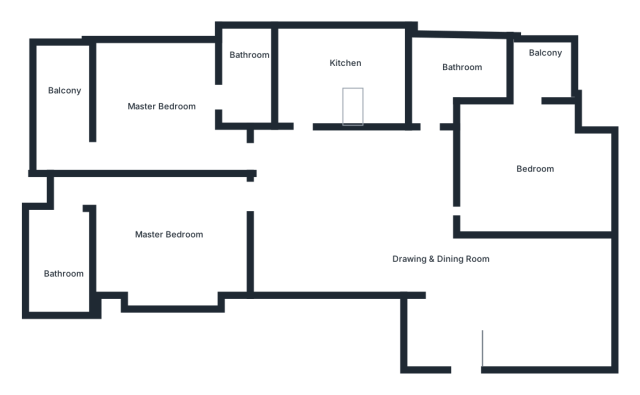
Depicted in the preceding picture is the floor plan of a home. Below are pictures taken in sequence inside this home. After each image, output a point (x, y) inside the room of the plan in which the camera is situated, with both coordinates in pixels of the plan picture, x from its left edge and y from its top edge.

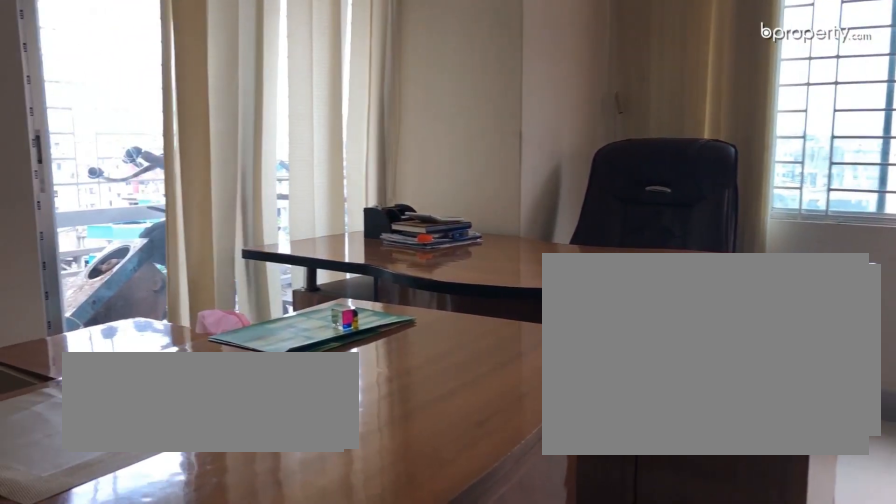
(529, 175)
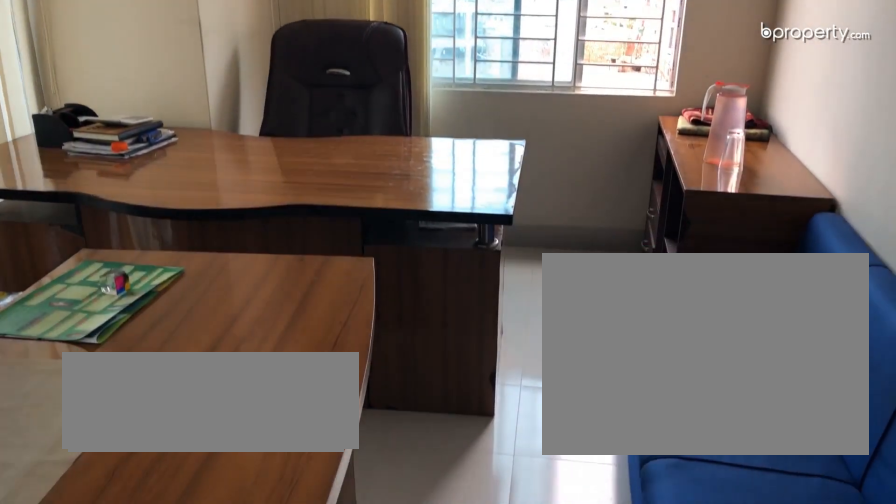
(528, 178)
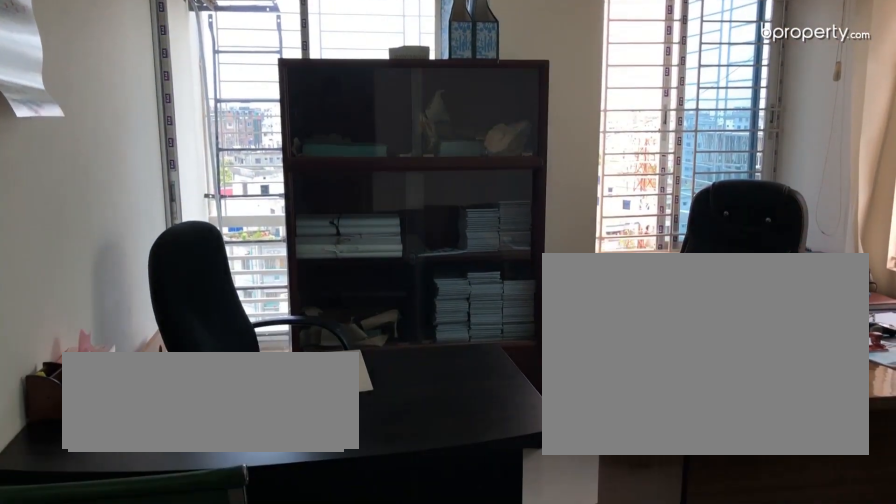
(153, 106)
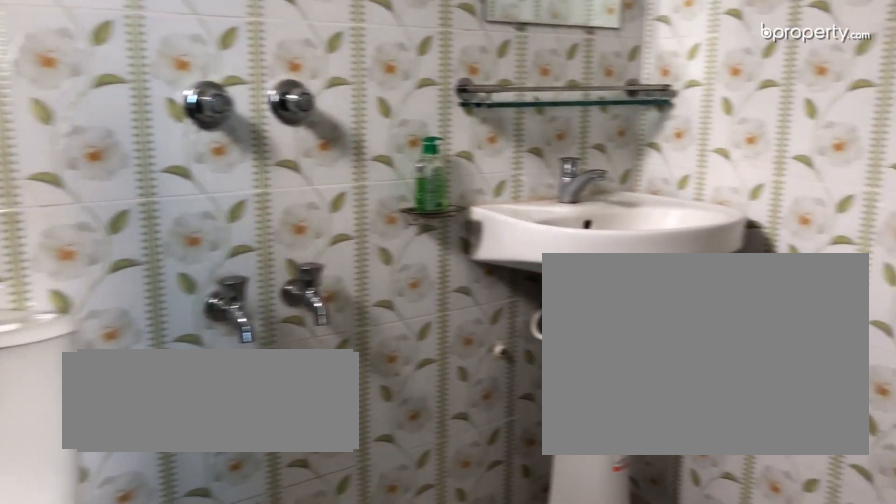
(241, 88)
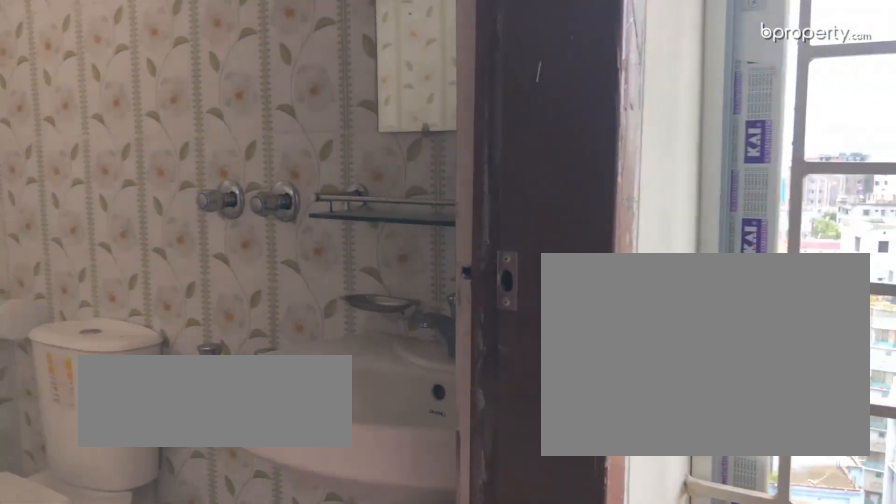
(50, 259)
